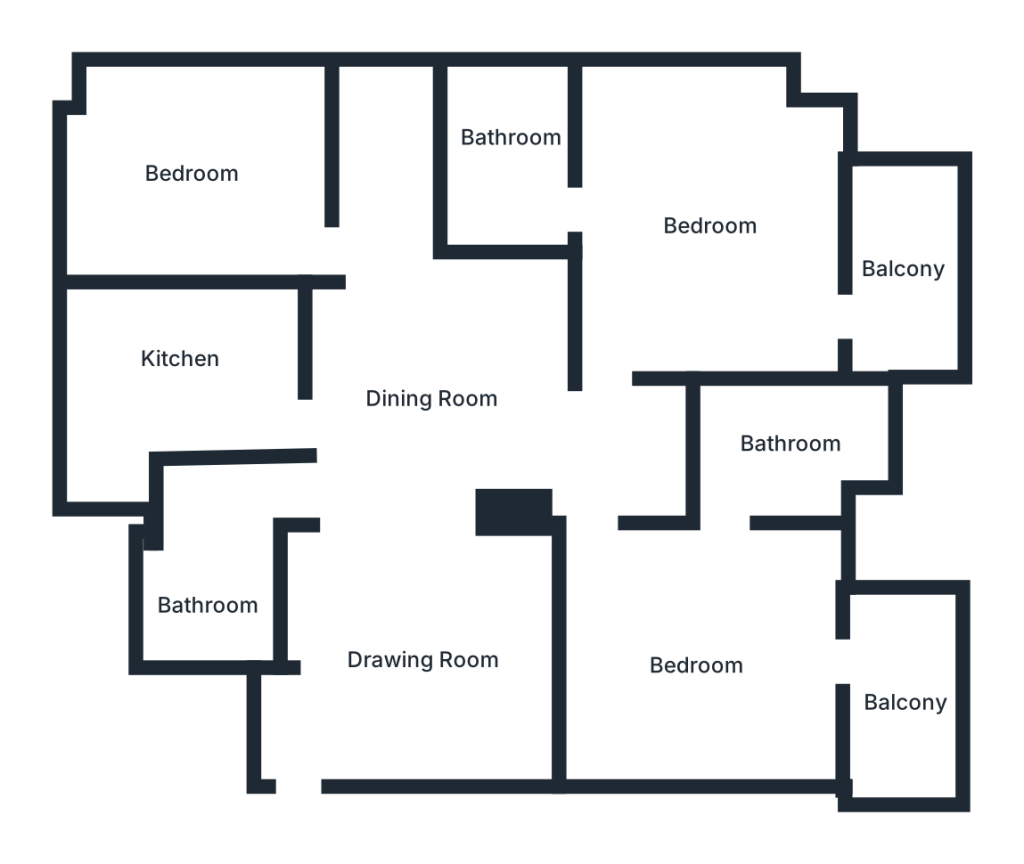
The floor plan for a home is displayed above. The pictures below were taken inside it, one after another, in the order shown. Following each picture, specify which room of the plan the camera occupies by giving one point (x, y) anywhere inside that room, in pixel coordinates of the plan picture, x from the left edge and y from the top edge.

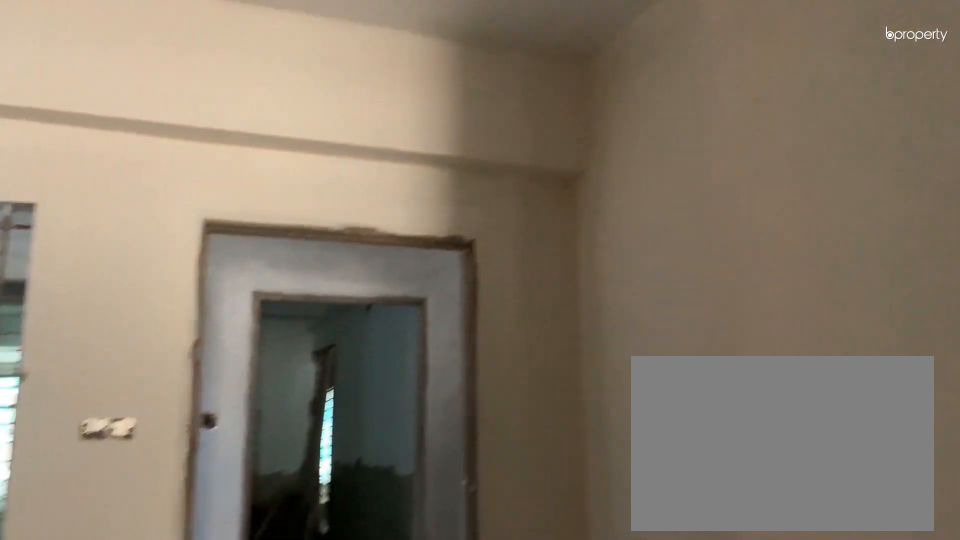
(416, 646)
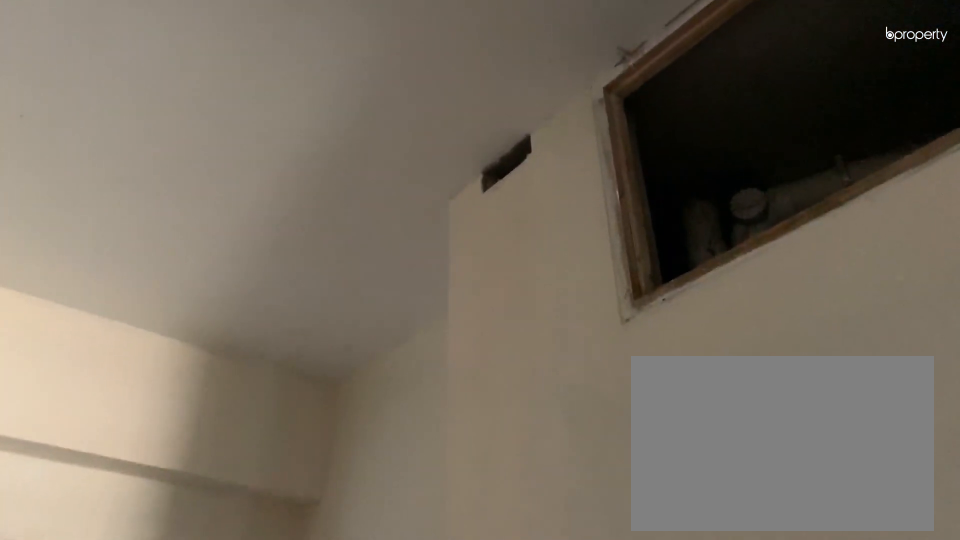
(416, 646)
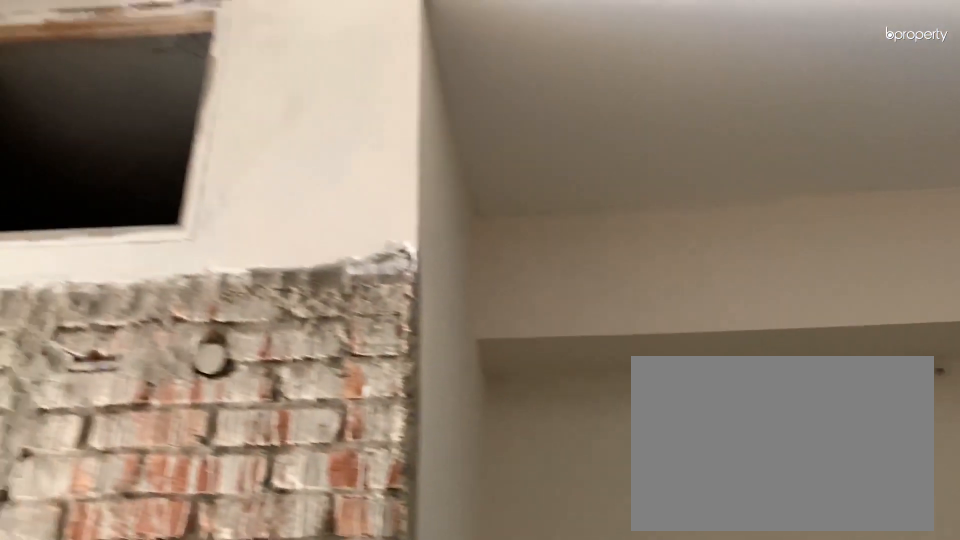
(442, 382)
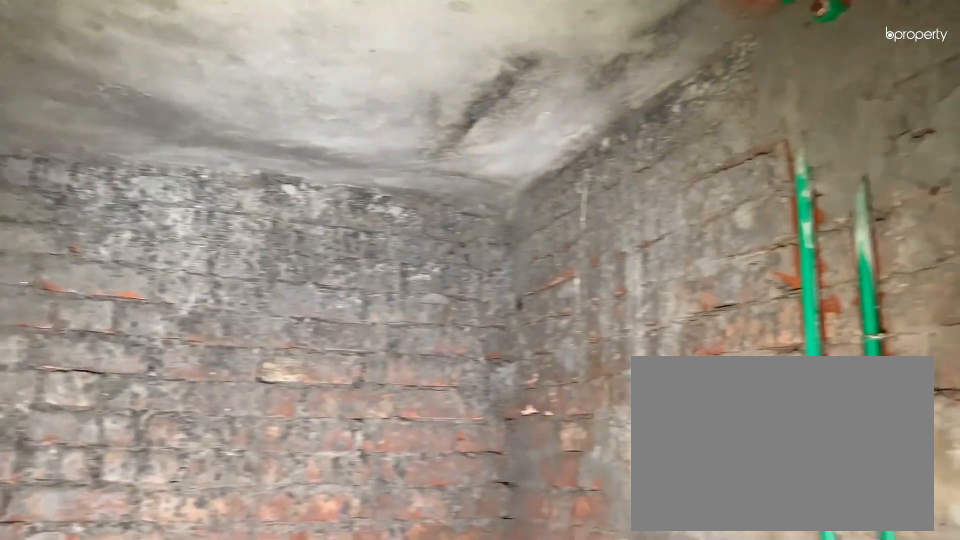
(206, 582)
